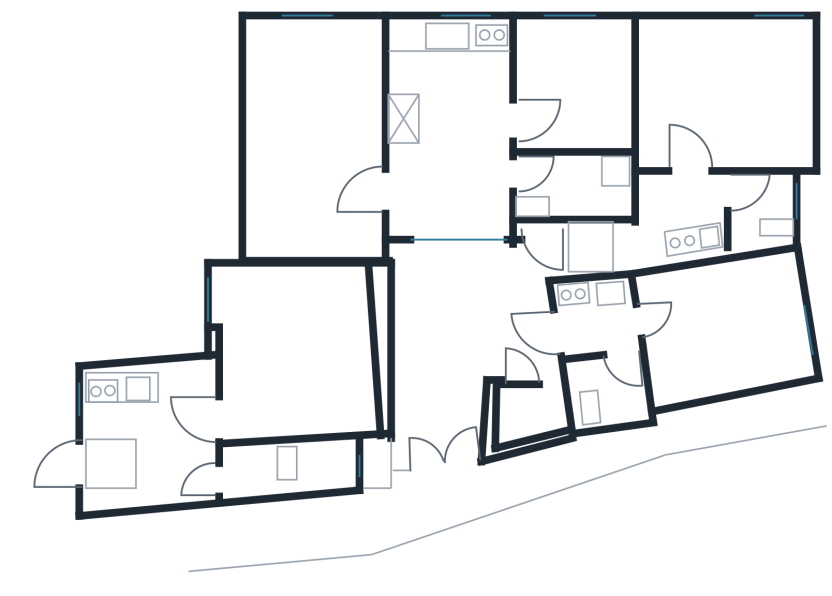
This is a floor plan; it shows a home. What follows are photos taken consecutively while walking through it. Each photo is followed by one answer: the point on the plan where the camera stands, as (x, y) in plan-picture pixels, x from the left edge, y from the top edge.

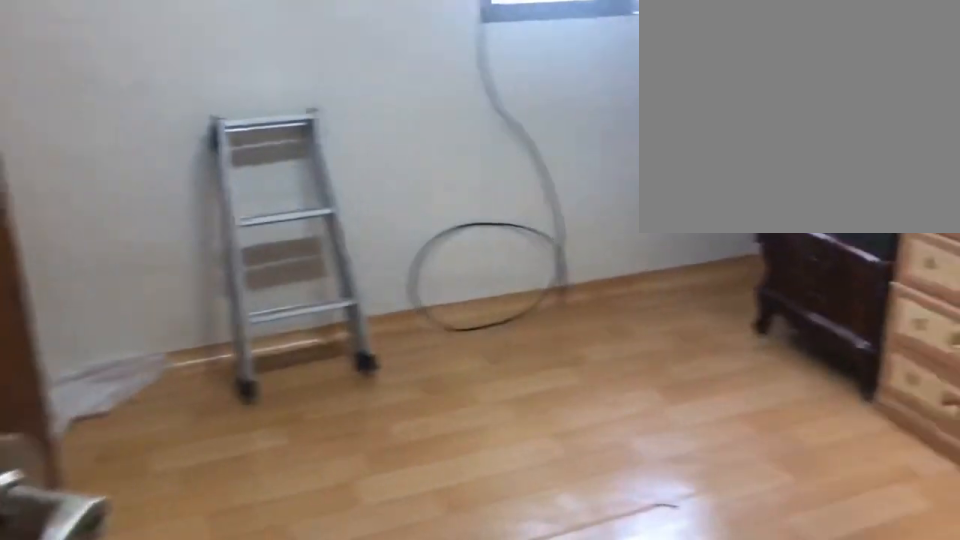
(687, 154)
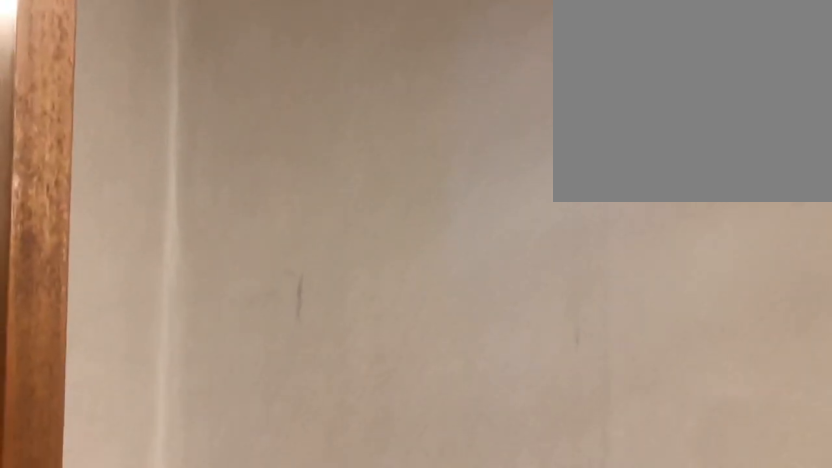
(724, 93)
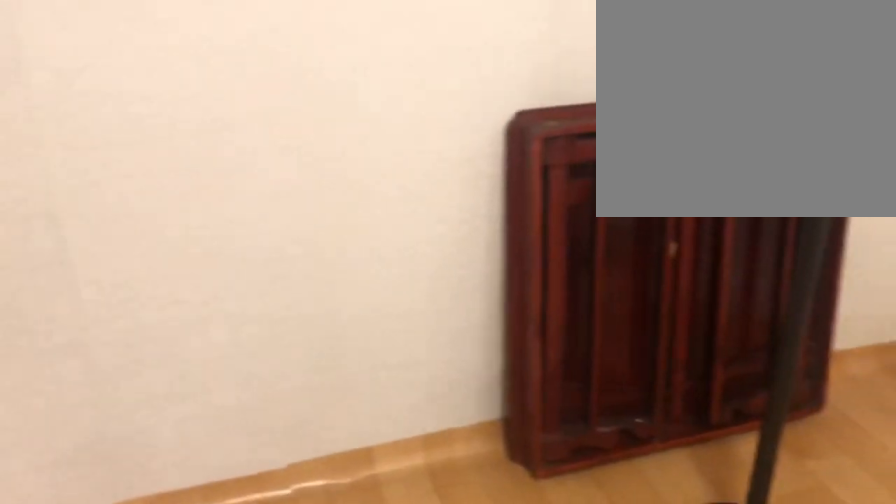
(716, 106)
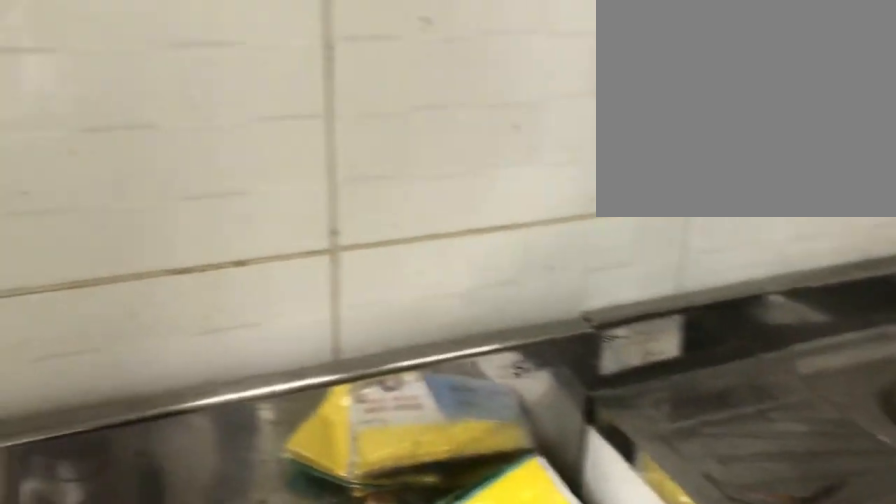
(588, 327)
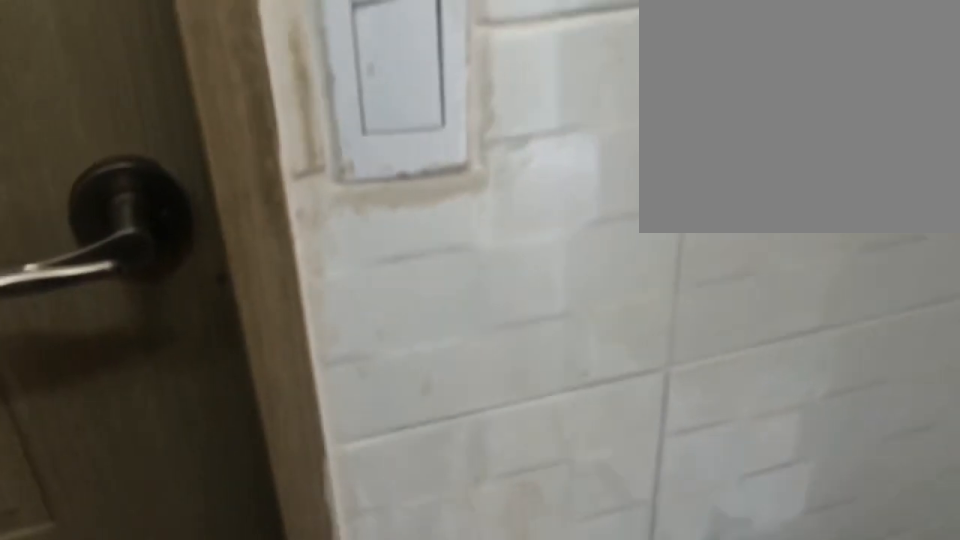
(607, 330)
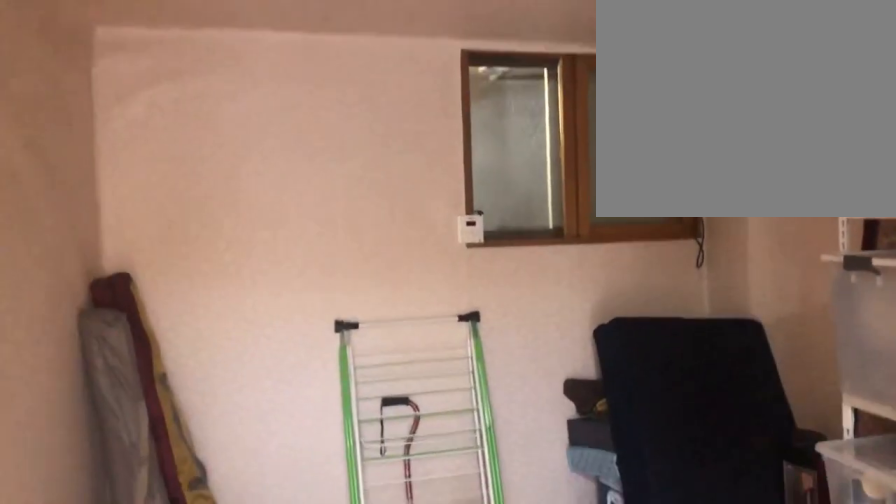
(622, 323)
